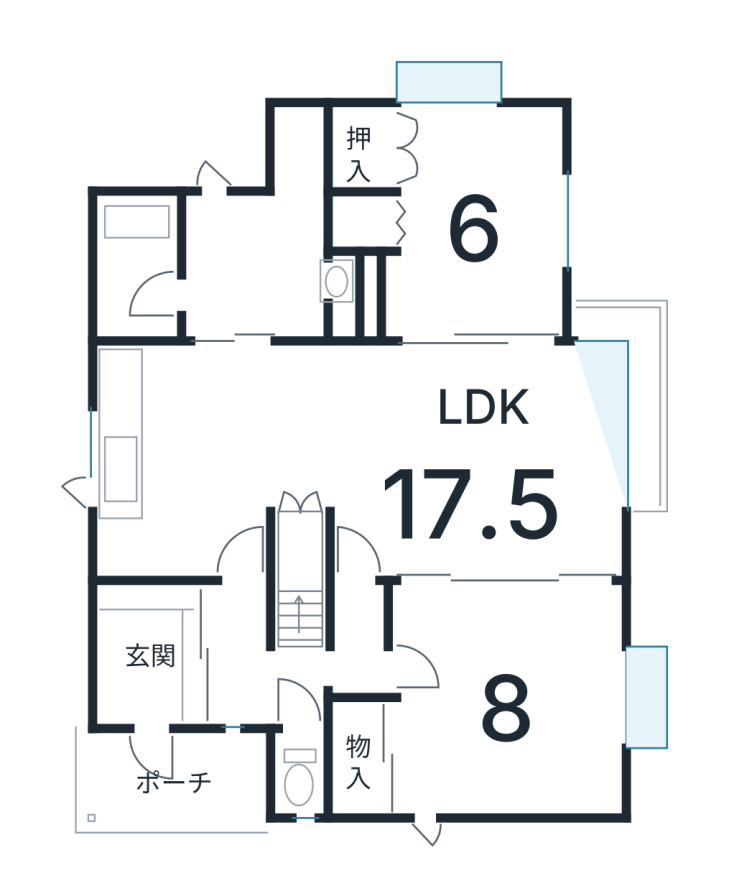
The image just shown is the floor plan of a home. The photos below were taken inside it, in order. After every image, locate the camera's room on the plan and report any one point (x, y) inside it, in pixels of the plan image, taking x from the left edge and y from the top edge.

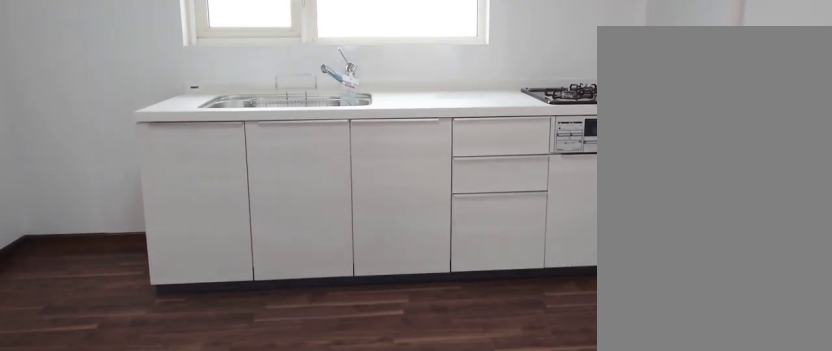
(168, 472)
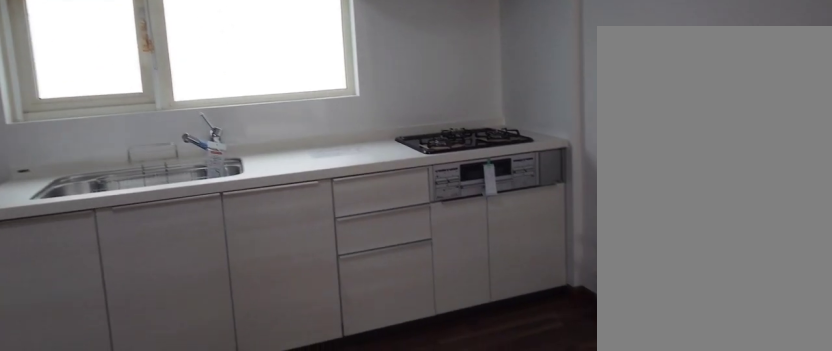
(168, 472)
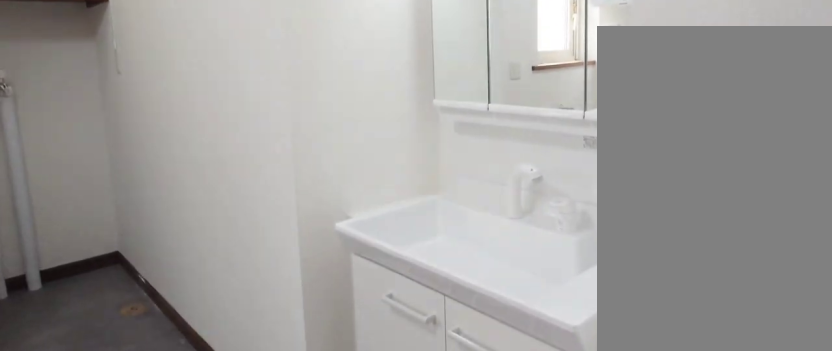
(251, 272)
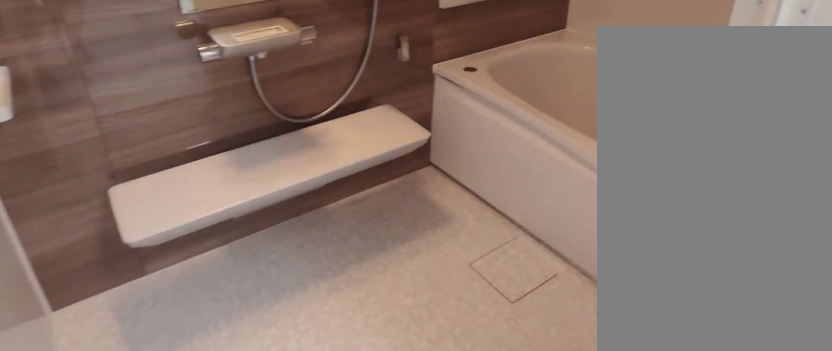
(117, 281)
